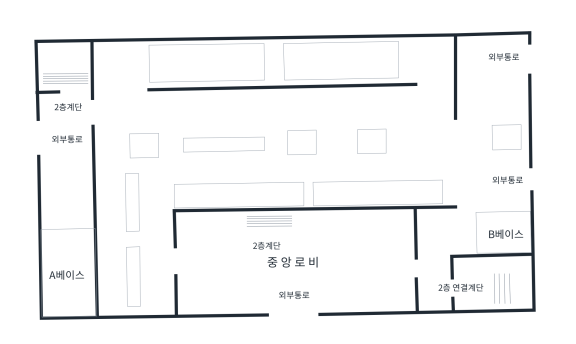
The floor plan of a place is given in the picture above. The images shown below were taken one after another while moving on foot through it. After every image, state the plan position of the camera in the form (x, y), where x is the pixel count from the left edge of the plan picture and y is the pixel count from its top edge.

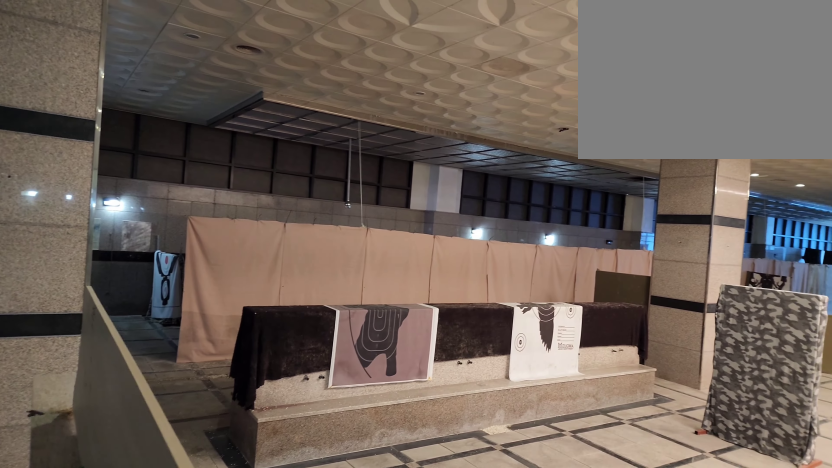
(109, 177)
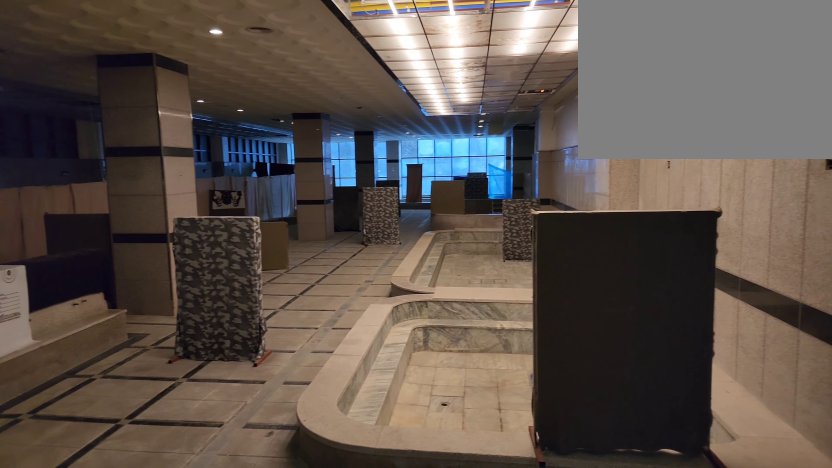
(107, 166)
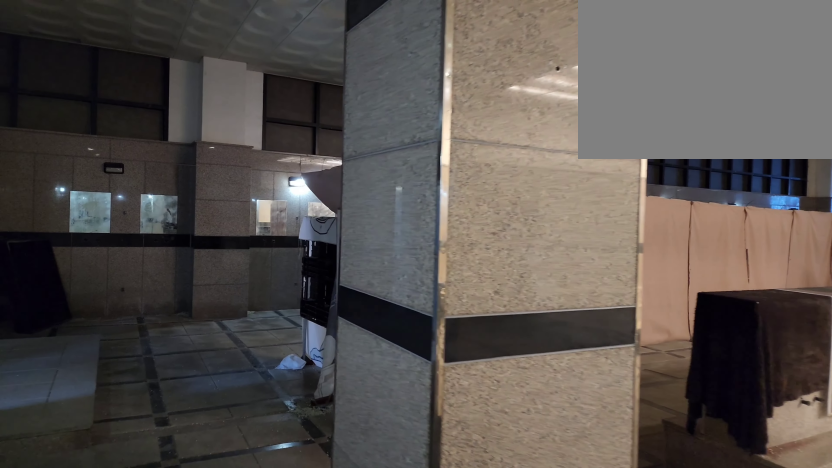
(110, 139)
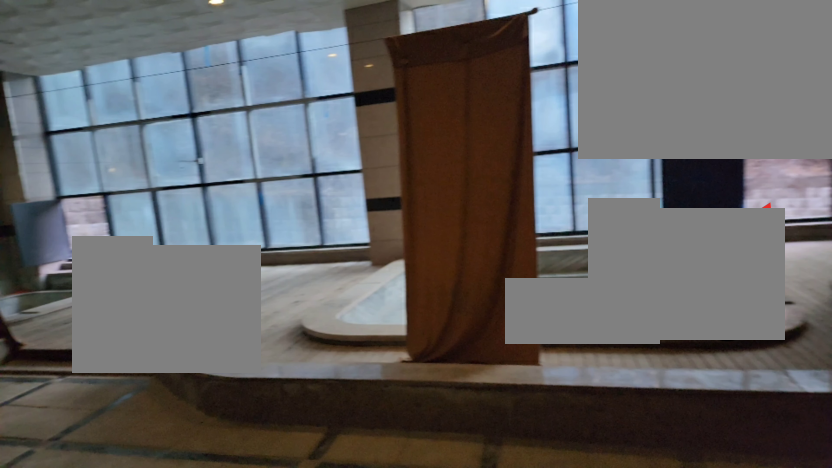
(405, 130)
